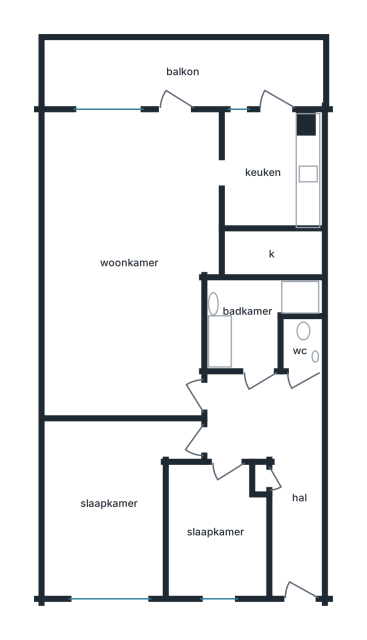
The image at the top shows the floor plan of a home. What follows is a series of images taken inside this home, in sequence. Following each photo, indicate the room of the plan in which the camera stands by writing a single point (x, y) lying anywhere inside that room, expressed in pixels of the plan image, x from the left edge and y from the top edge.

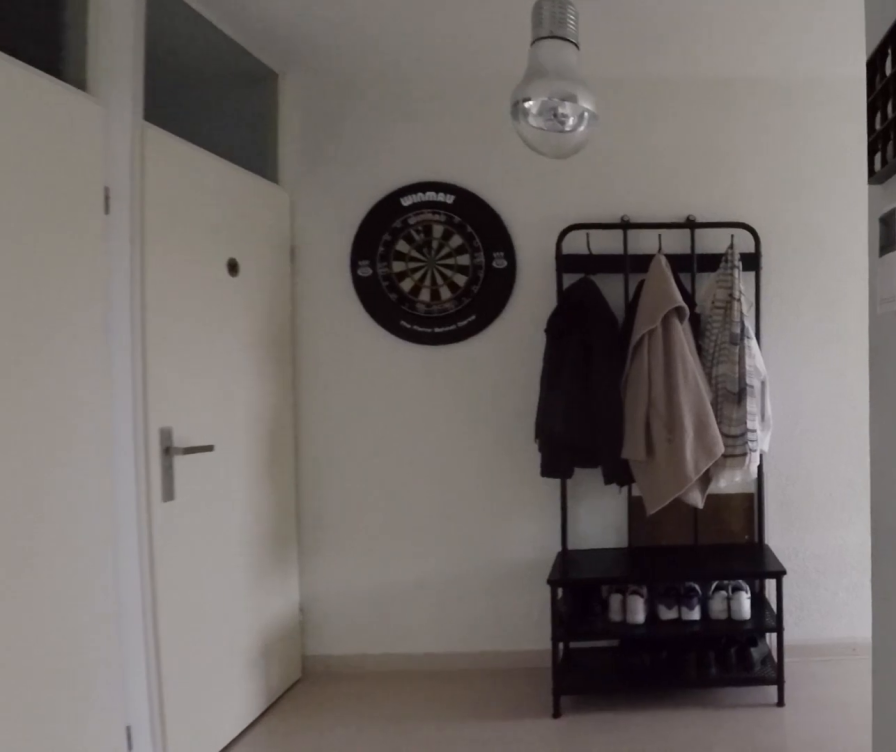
(275, 459)
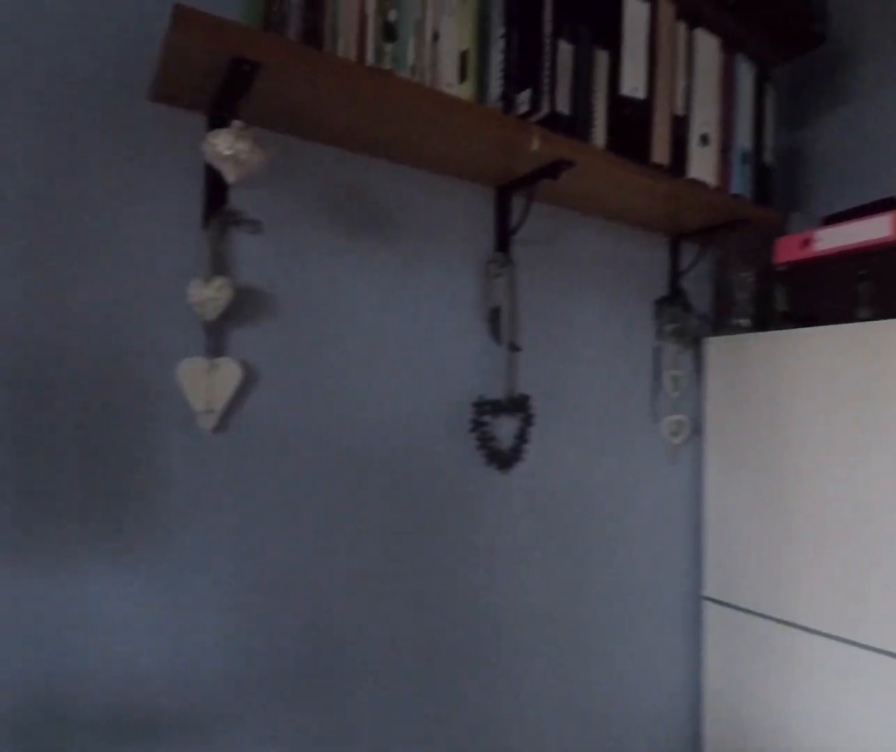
(215, 531)
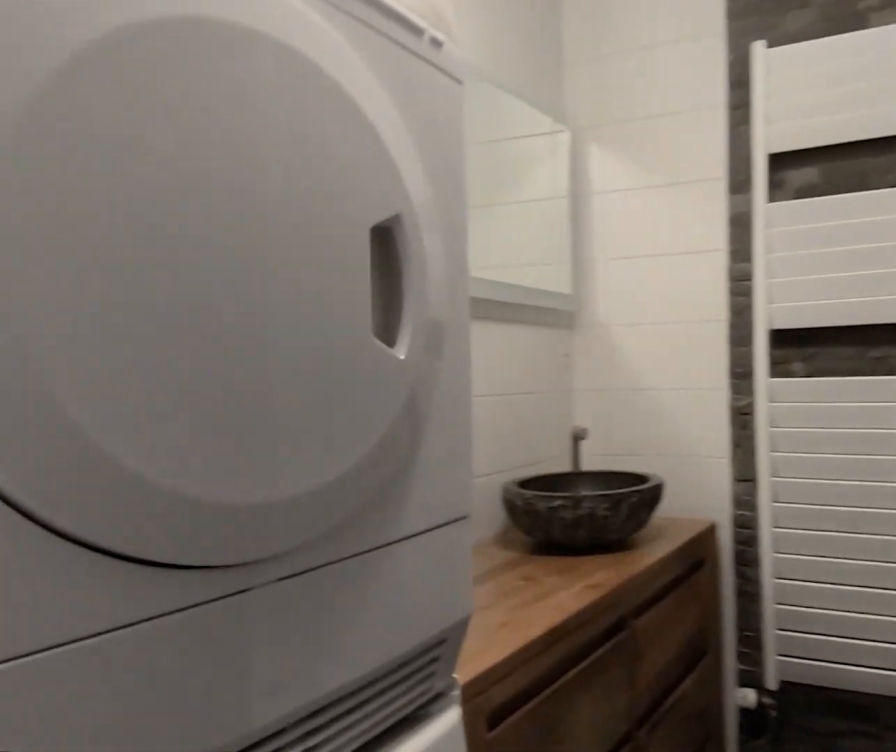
(251, 318)
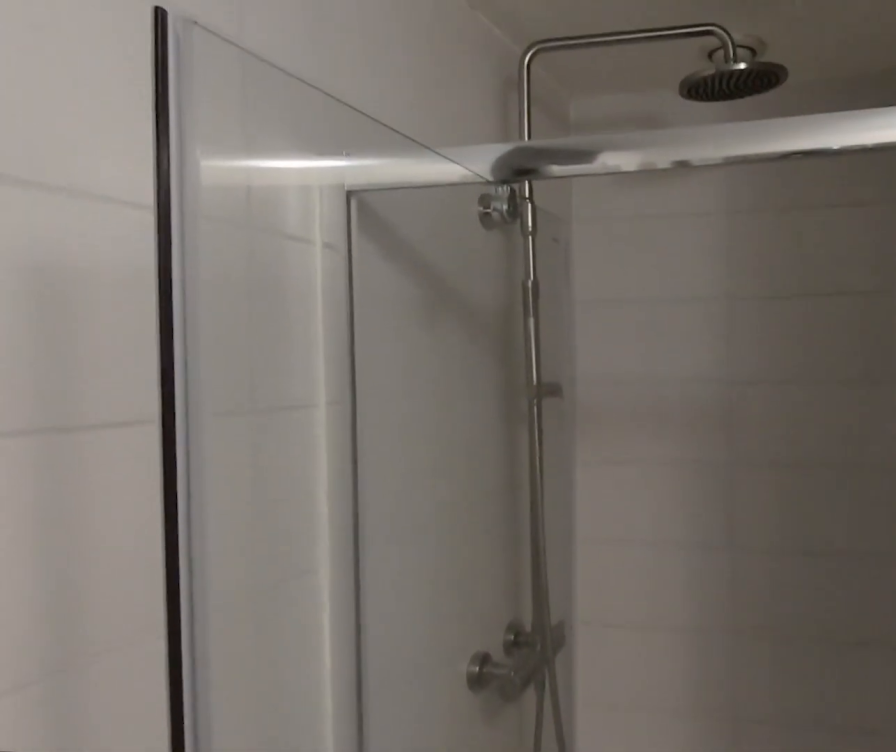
(251, 318)
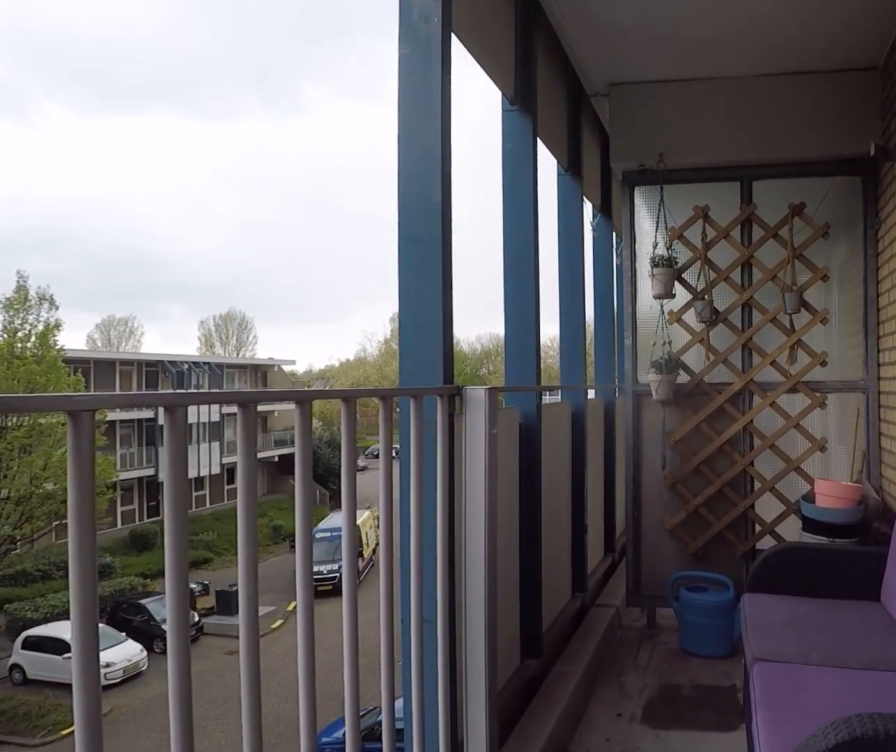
(183, 71)
